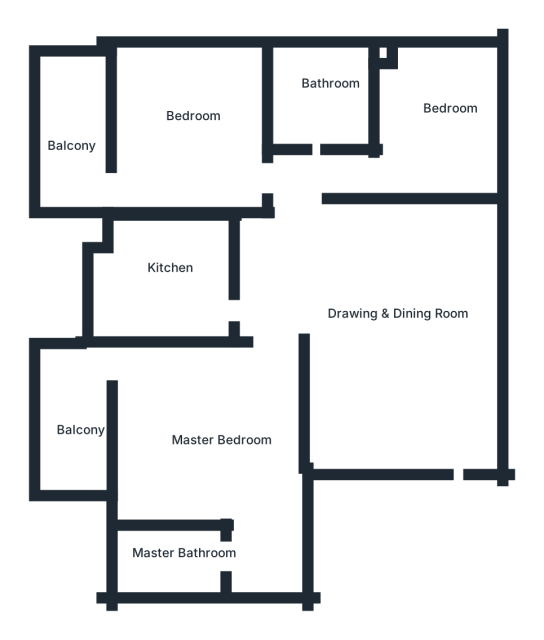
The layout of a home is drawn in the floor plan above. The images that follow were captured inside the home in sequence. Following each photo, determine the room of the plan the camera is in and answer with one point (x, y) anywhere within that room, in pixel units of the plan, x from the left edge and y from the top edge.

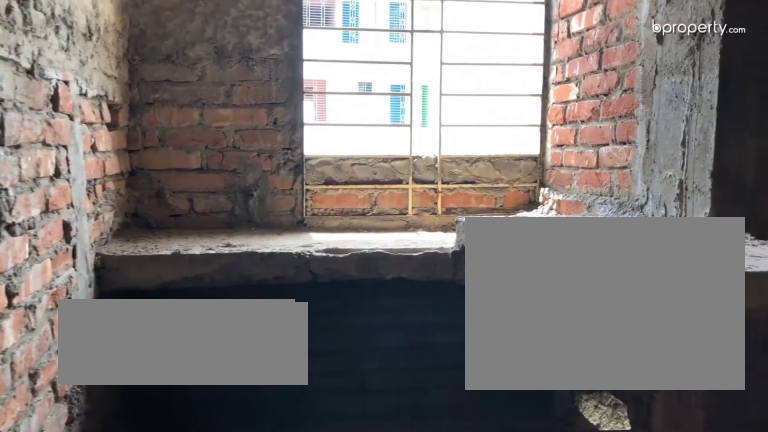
(166, 281)
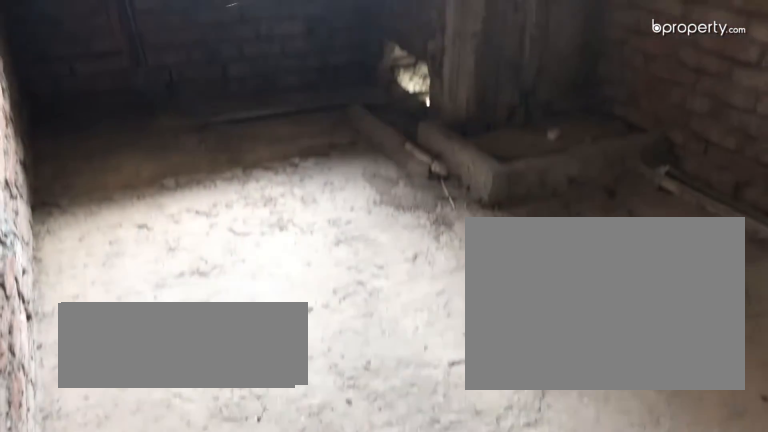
(176, 287)
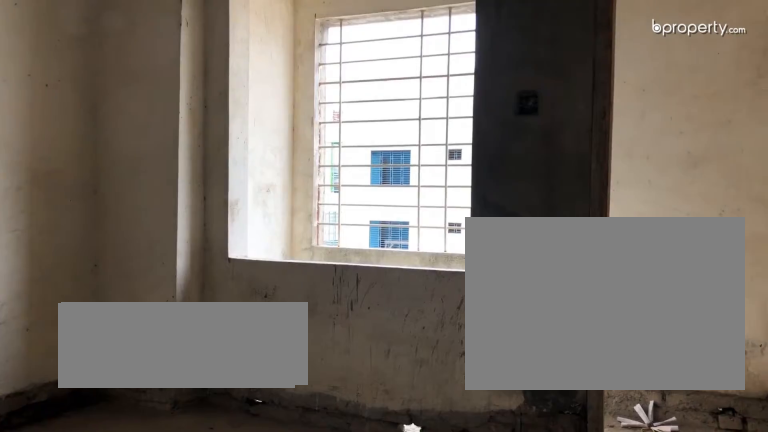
(230, 432)
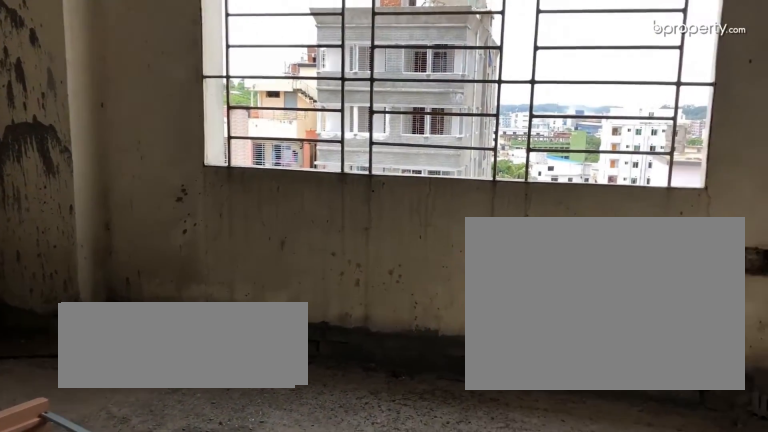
(194, 145)
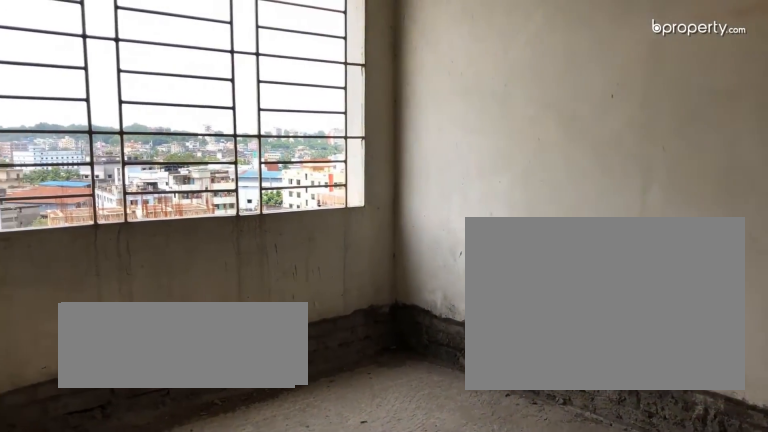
(442, 128)
